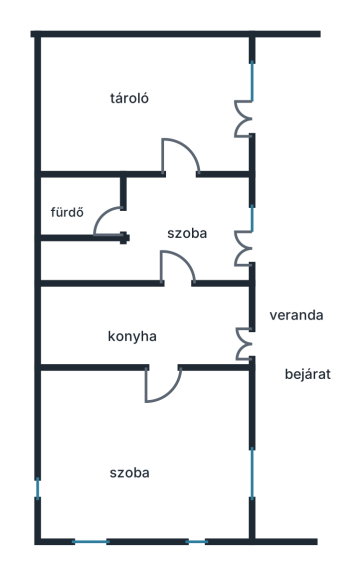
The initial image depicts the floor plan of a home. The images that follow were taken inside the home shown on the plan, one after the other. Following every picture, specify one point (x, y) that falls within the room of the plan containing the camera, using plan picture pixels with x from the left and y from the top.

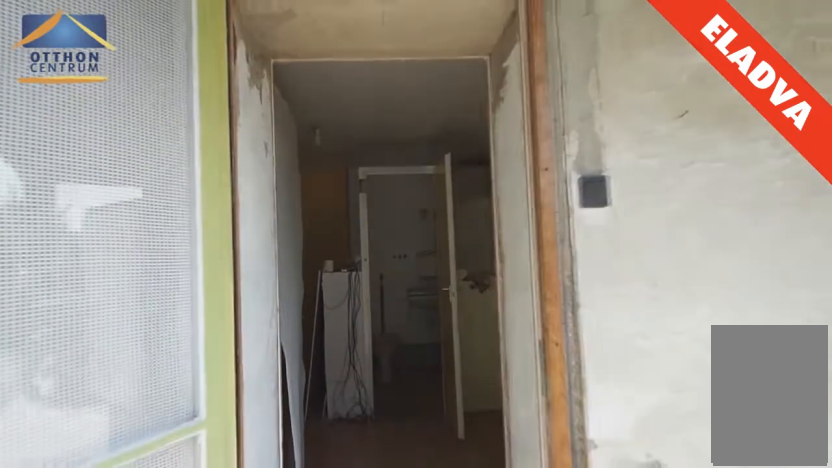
(269, 238)
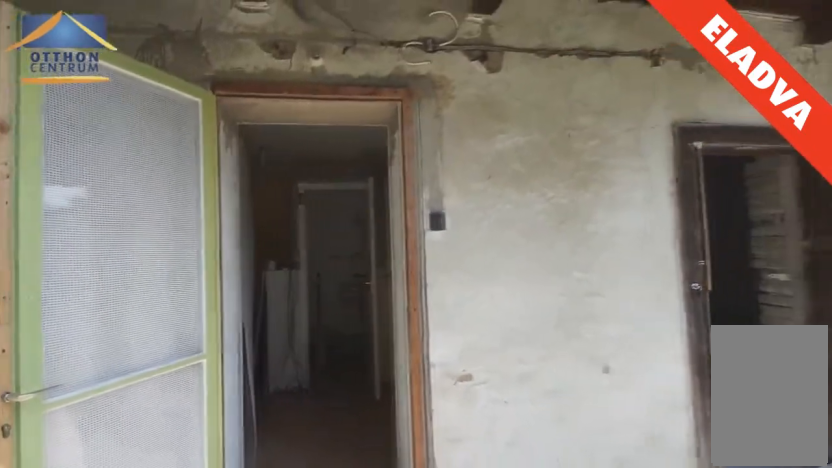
(290, 239)
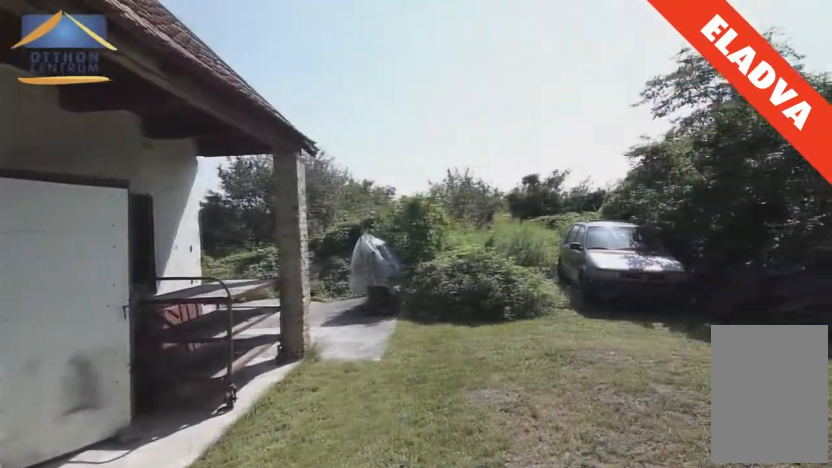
(290, 238)
